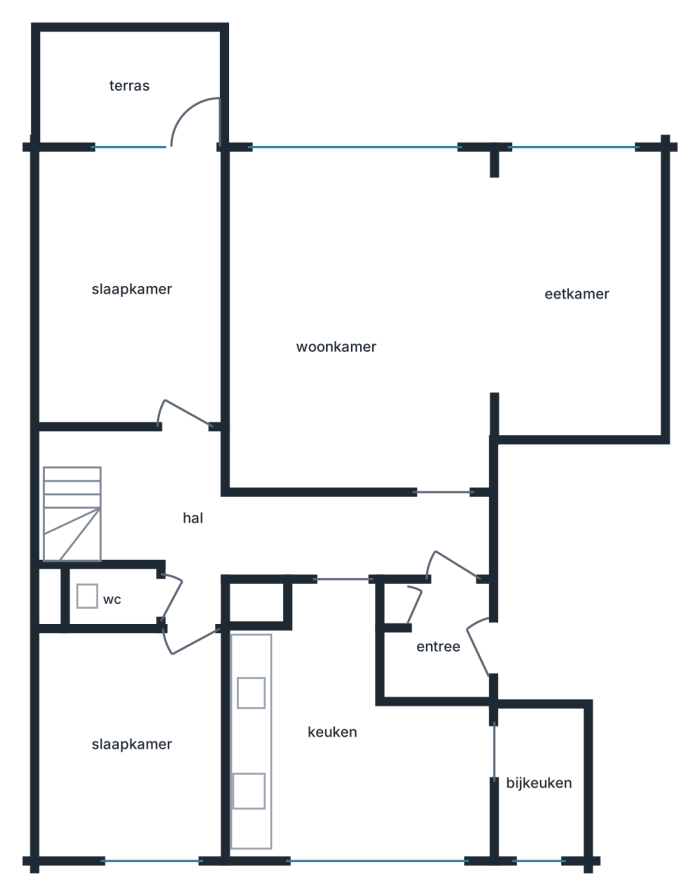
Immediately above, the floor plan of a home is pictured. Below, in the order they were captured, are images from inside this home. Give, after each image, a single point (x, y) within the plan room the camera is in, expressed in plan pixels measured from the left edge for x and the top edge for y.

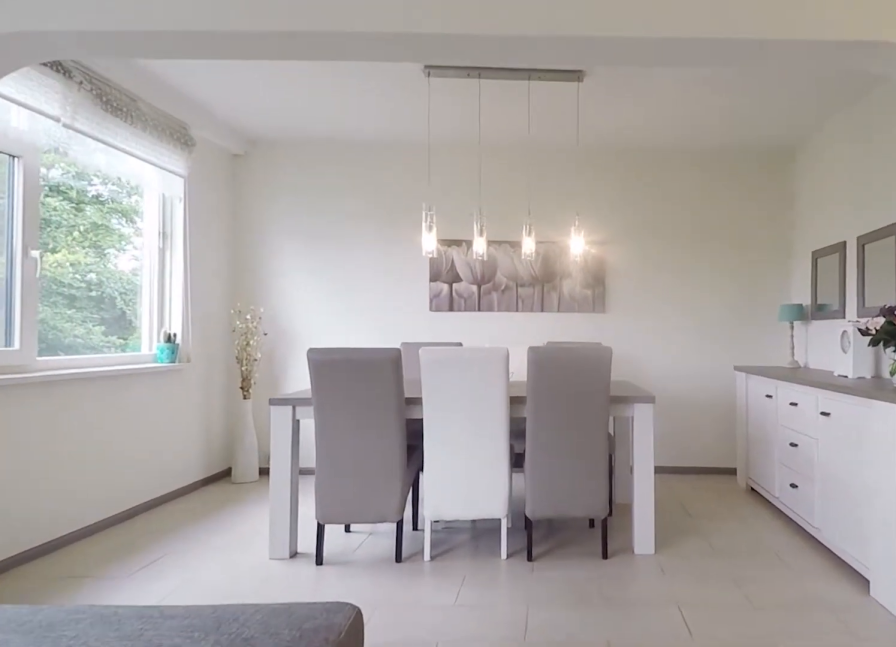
(361, 320)
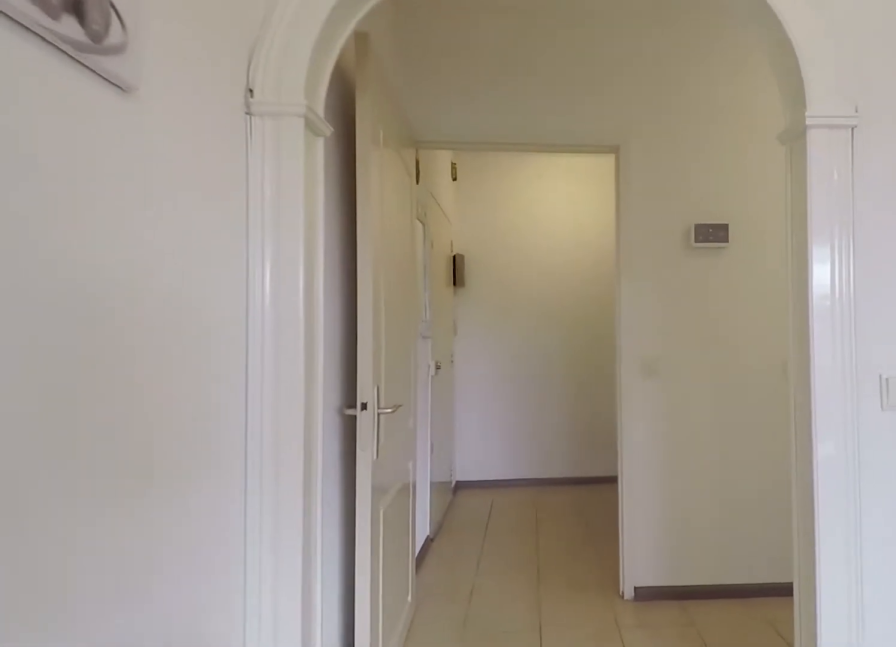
(361, 320)
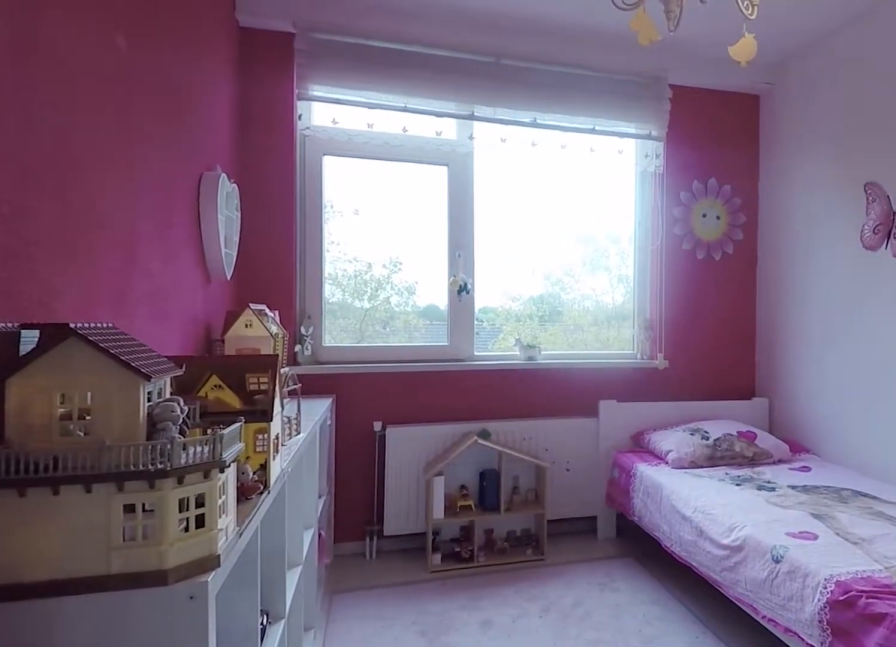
(133, 744)
